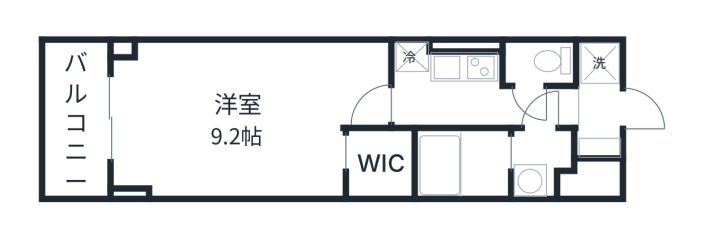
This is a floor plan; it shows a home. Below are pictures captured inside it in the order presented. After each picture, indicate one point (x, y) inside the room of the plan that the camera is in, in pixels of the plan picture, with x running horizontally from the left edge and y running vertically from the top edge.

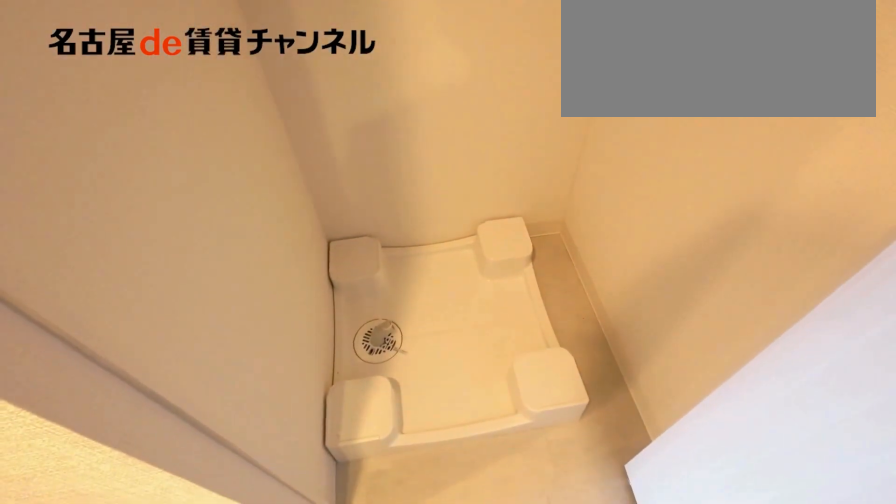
(599, 62)
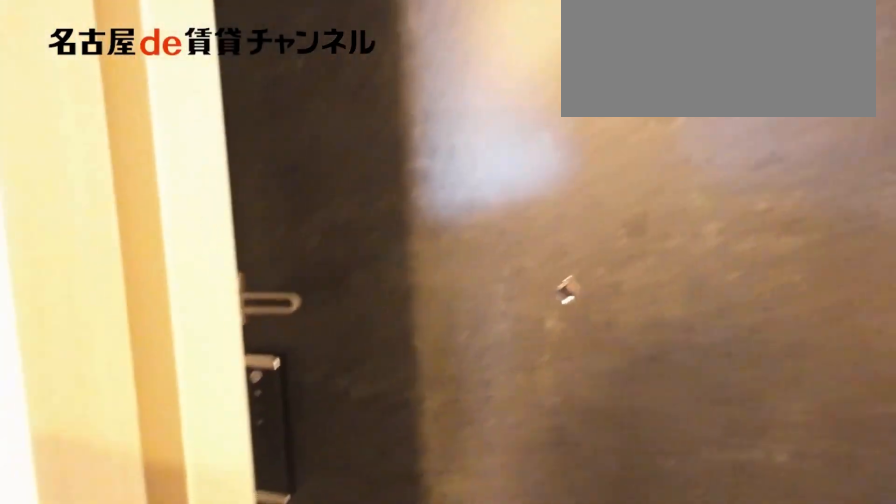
(598, 113)
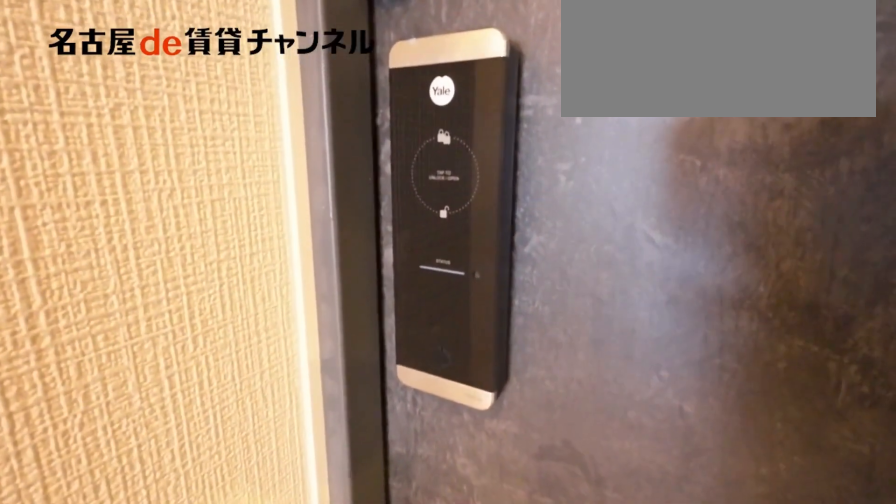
(598, 113)
